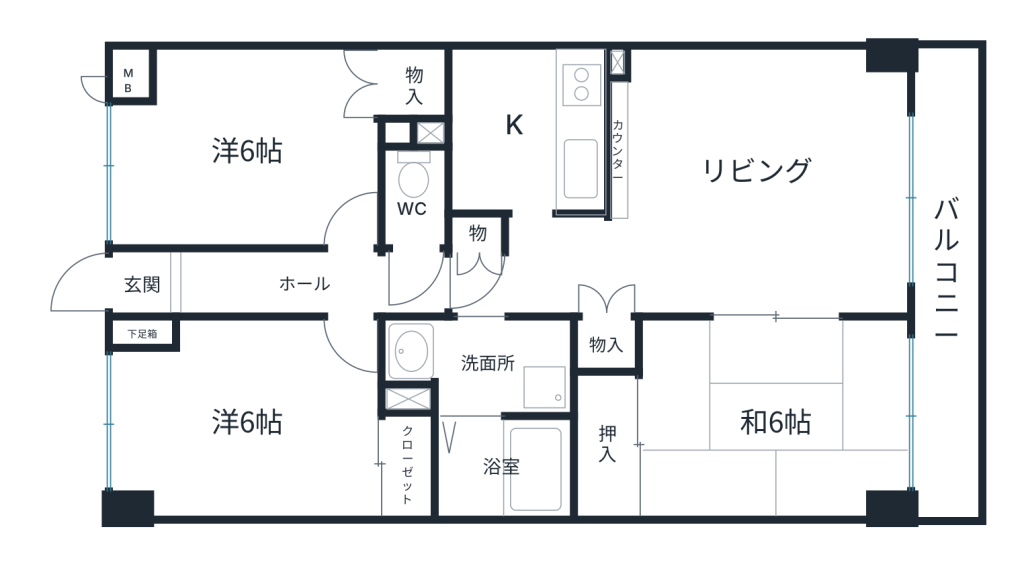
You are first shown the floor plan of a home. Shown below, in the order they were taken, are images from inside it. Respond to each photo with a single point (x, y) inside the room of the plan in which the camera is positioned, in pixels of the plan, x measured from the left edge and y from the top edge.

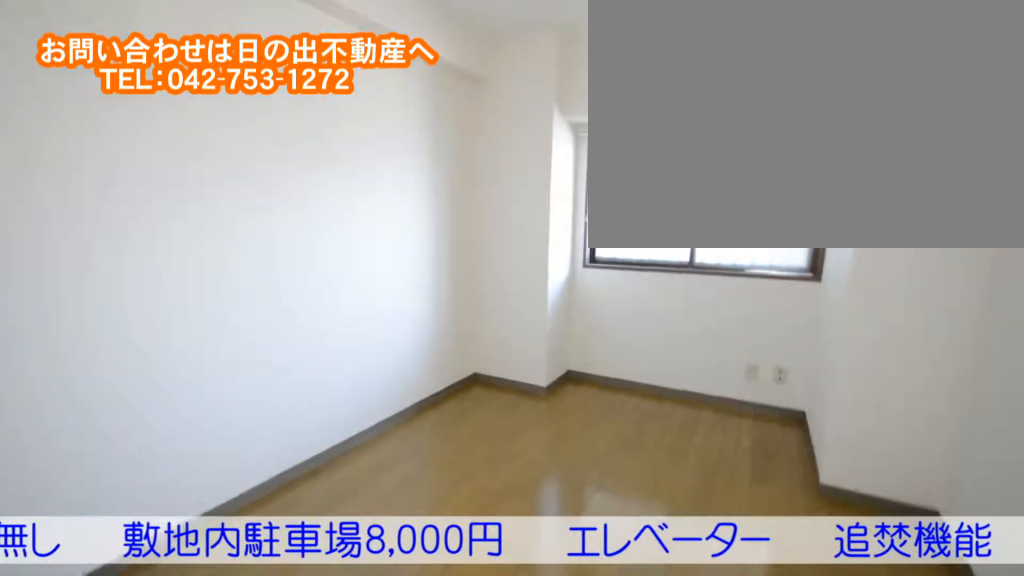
(189, 446)
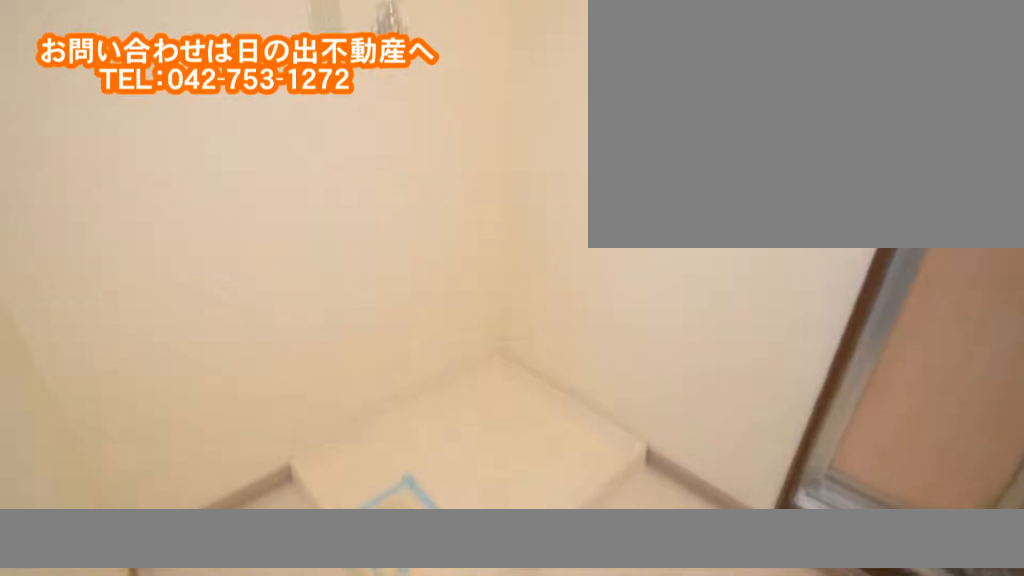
(515, 357)
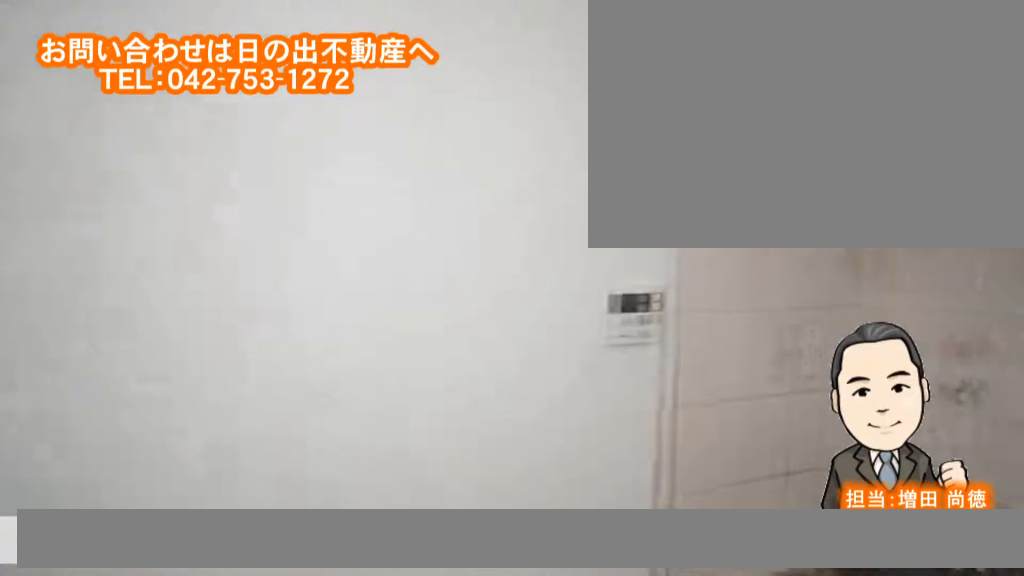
(509, 133)
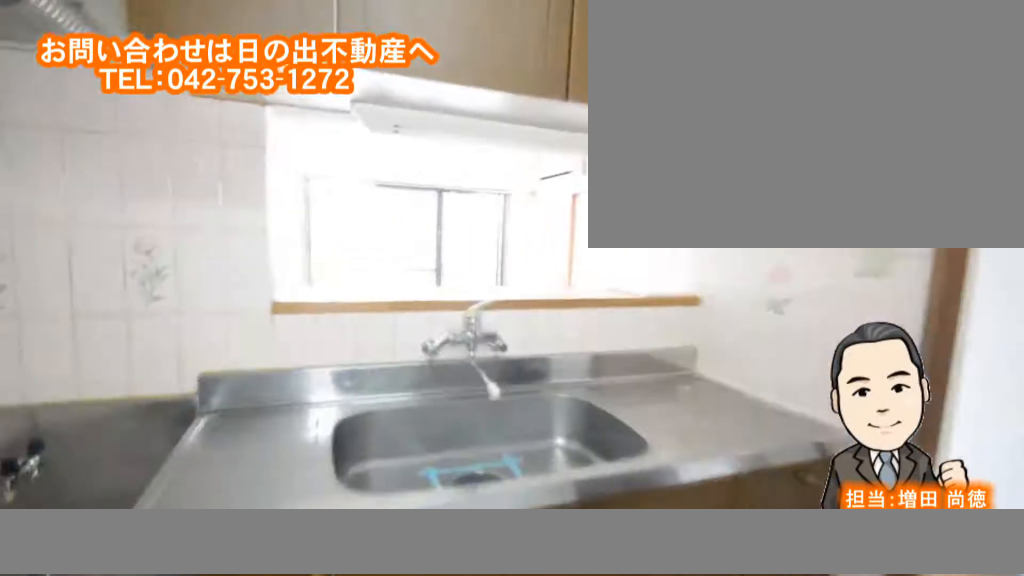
(509, 132)
